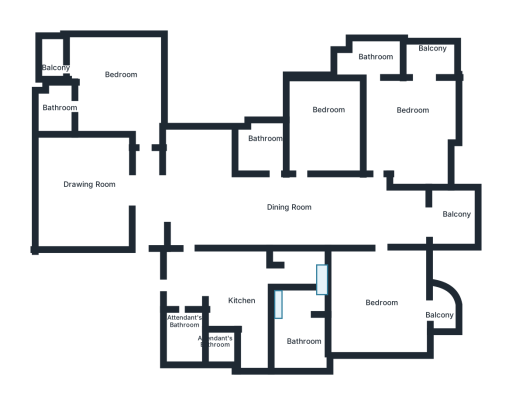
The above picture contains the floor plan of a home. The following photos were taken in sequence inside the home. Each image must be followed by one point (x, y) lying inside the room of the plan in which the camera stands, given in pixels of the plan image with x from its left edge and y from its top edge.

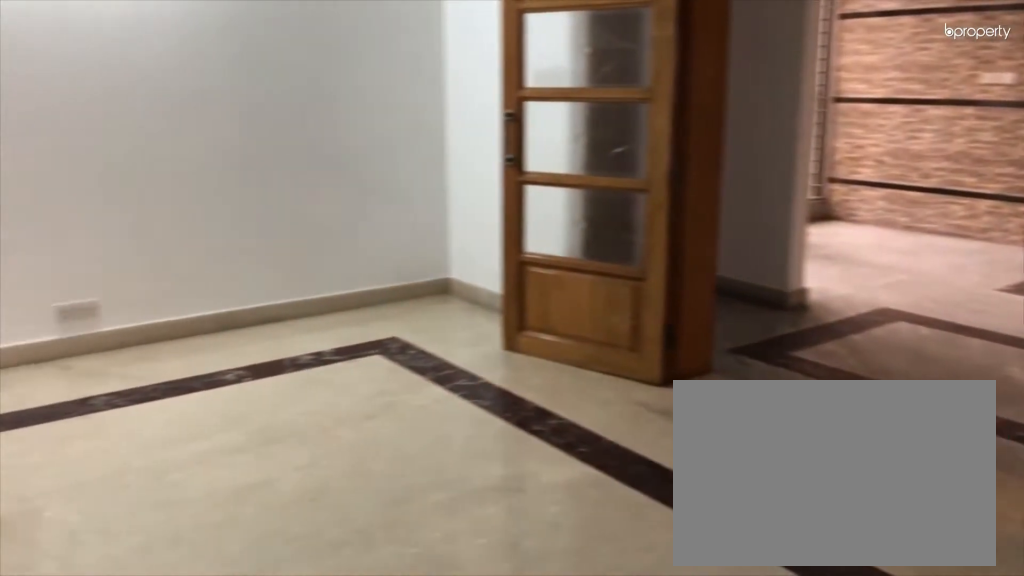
(79, 190)
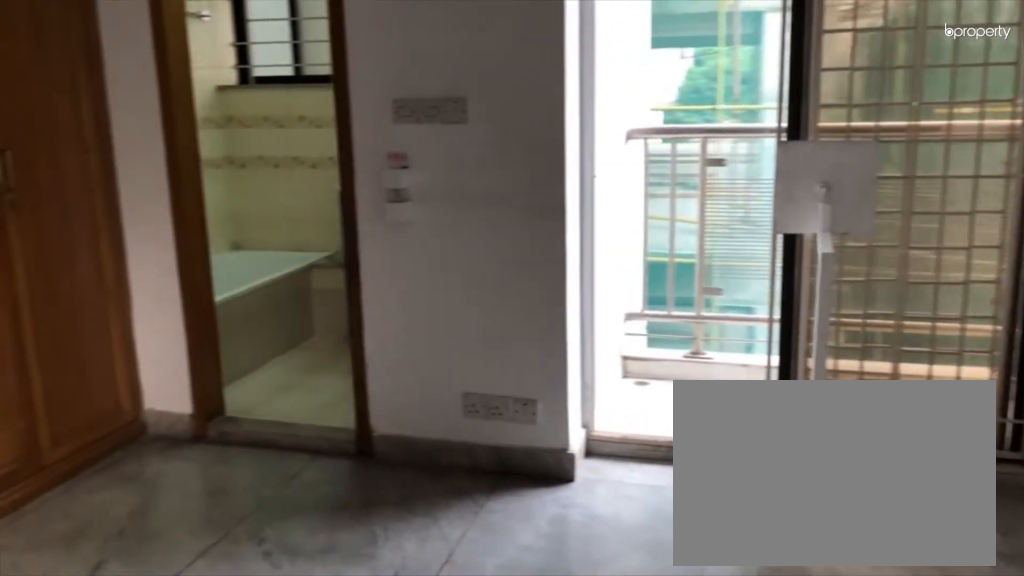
(107, 85)
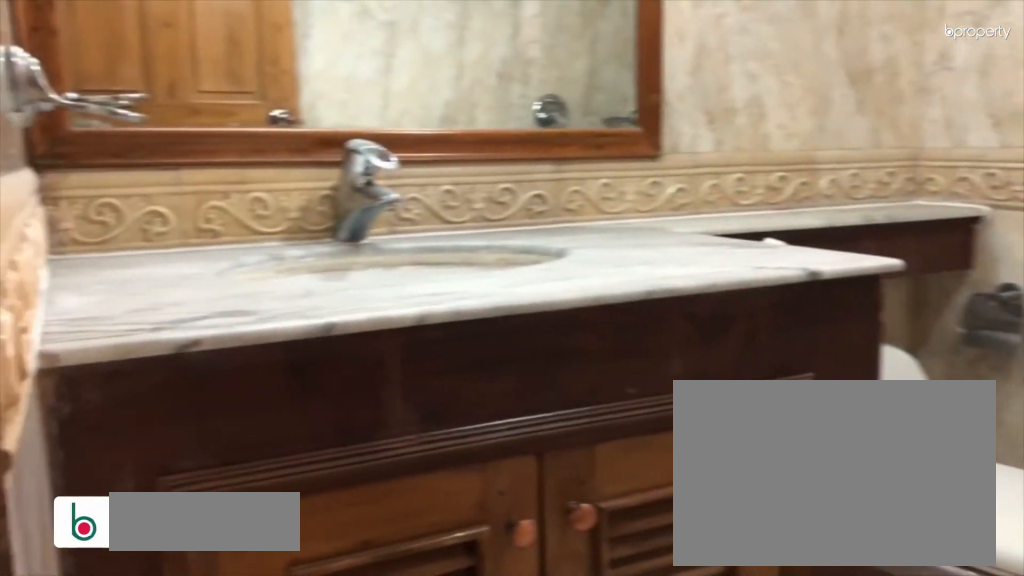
(263, 145)
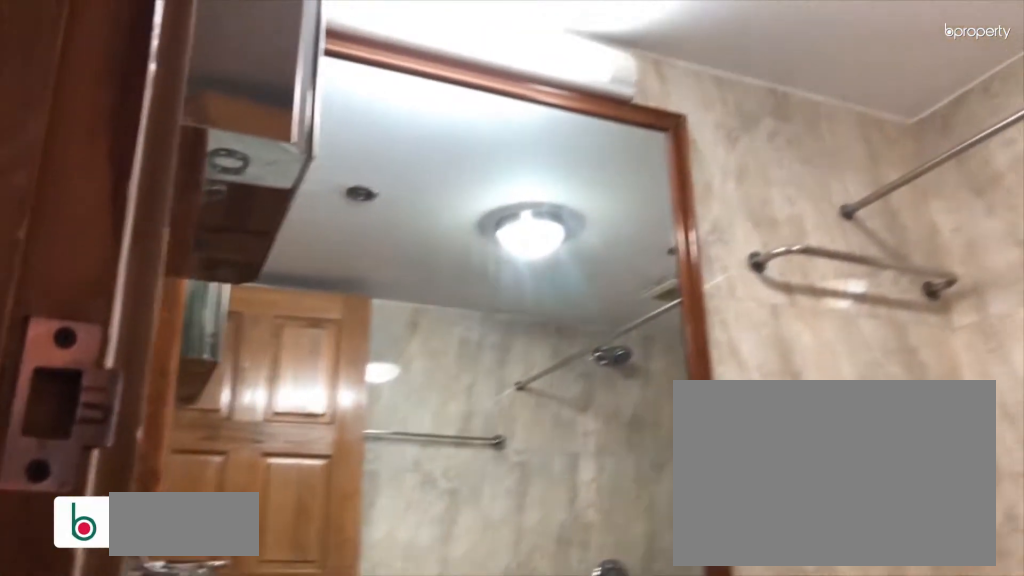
(263, 145)
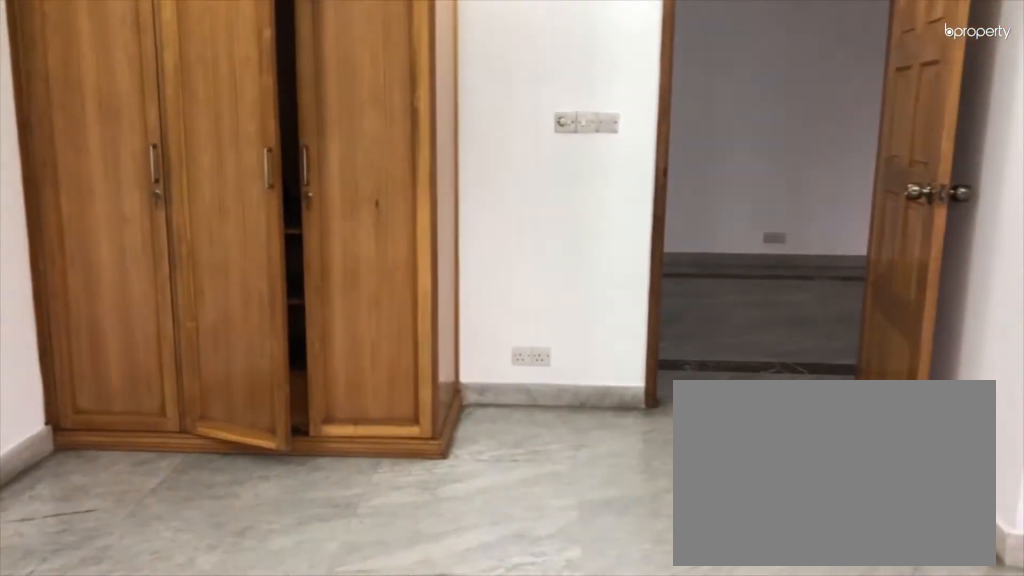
(329, 124)
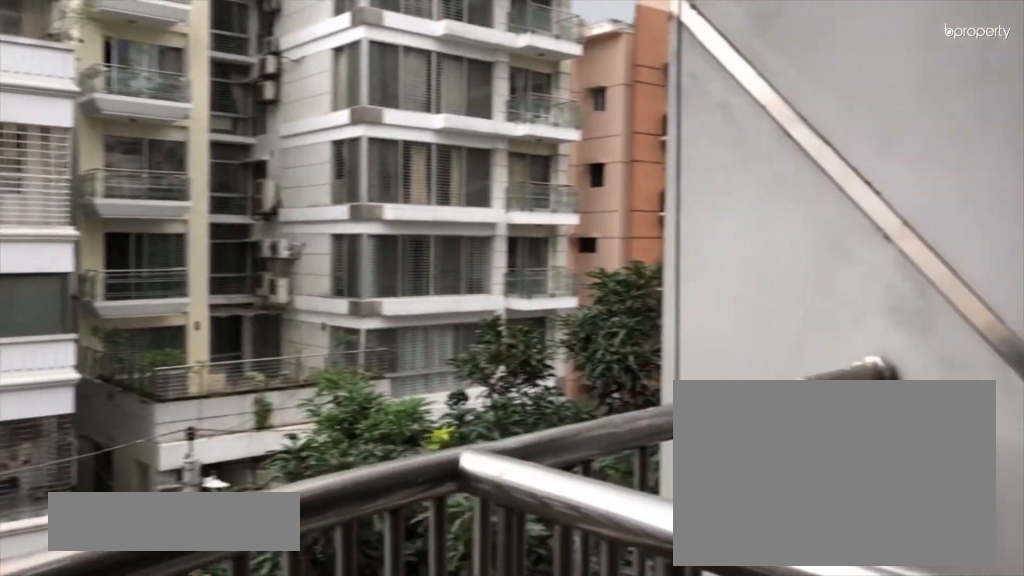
(441, 307)
